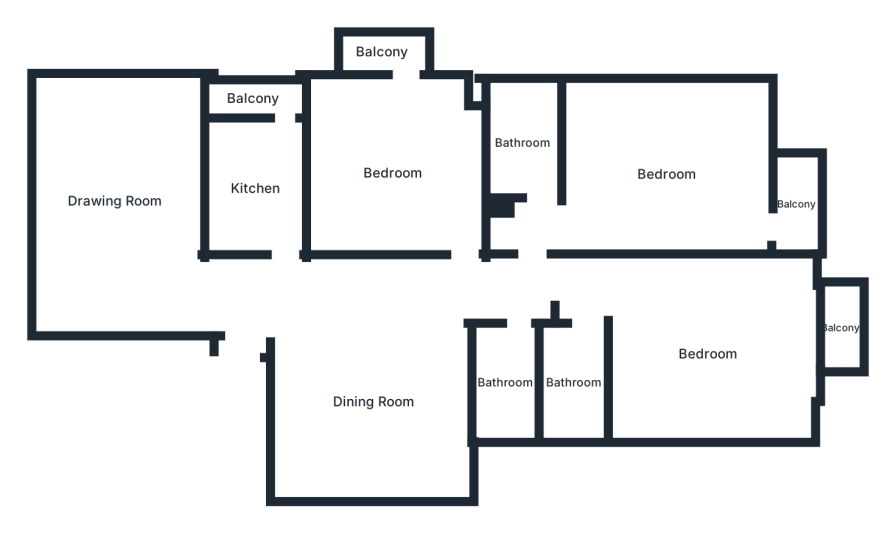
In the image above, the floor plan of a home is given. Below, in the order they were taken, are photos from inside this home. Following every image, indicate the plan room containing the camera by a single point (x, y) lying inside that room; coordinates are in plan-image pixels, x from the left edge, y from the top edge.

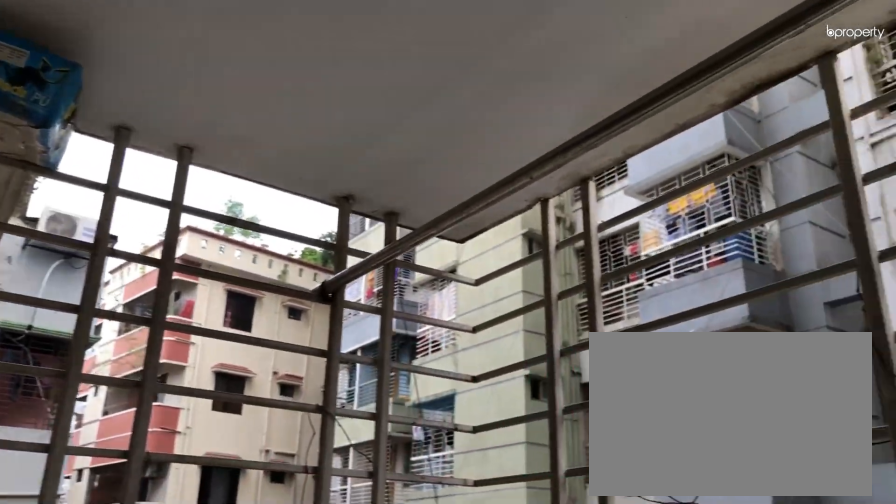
(383, 52)
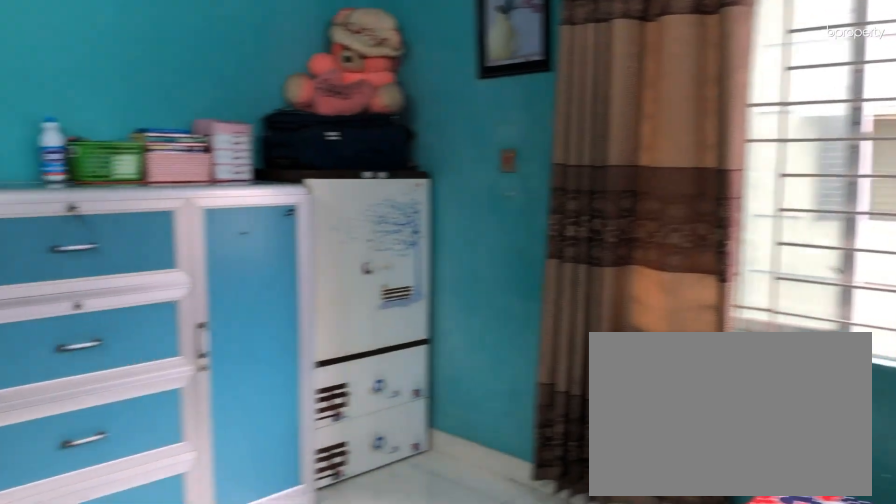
(667, 174)
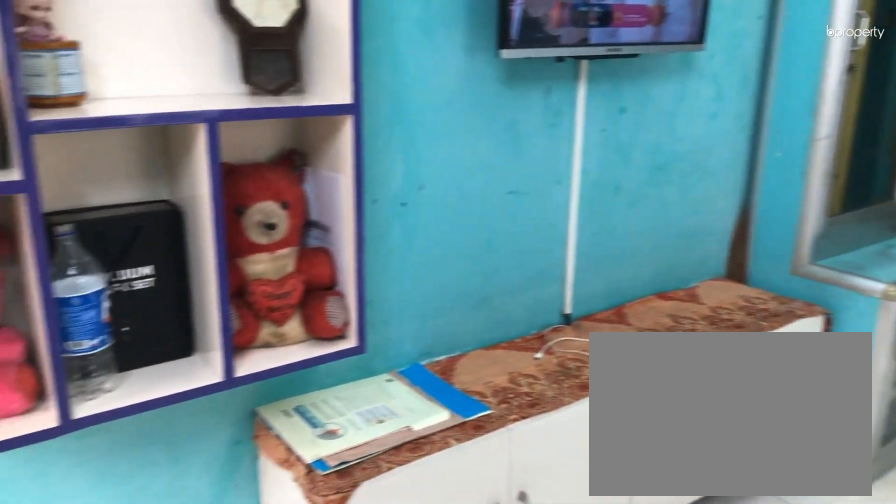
(667, 174)
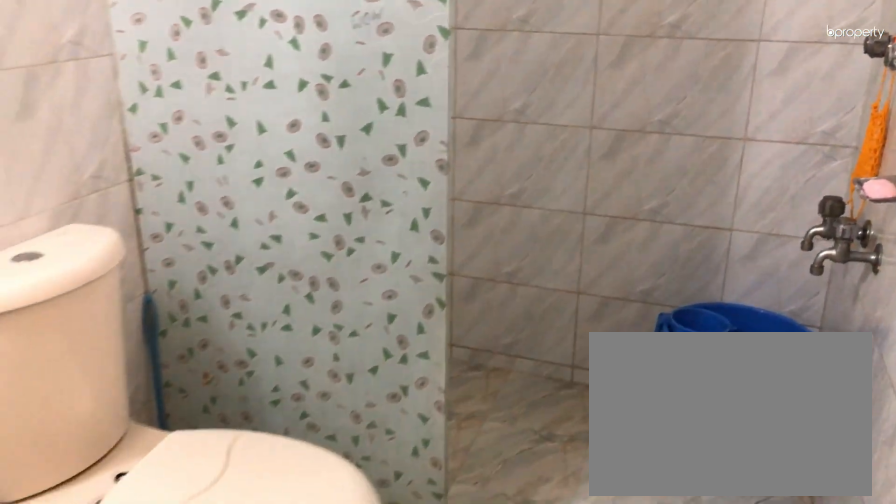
(521, 144)
